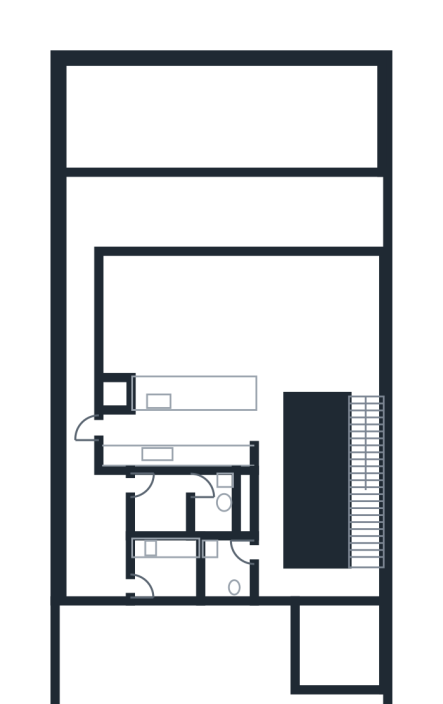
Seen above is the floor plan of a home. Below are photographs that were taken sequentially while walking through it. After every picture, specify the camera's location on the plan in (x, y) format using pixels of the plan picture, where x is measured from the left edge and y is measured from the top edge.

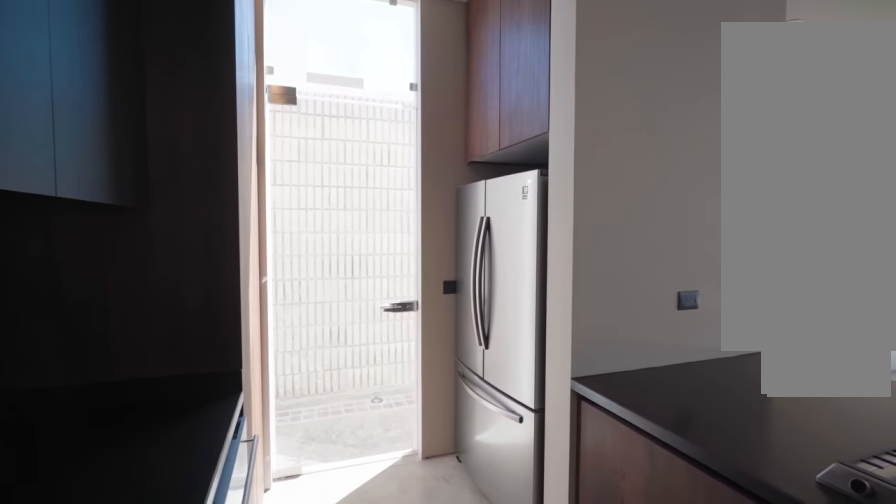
(226, 428)
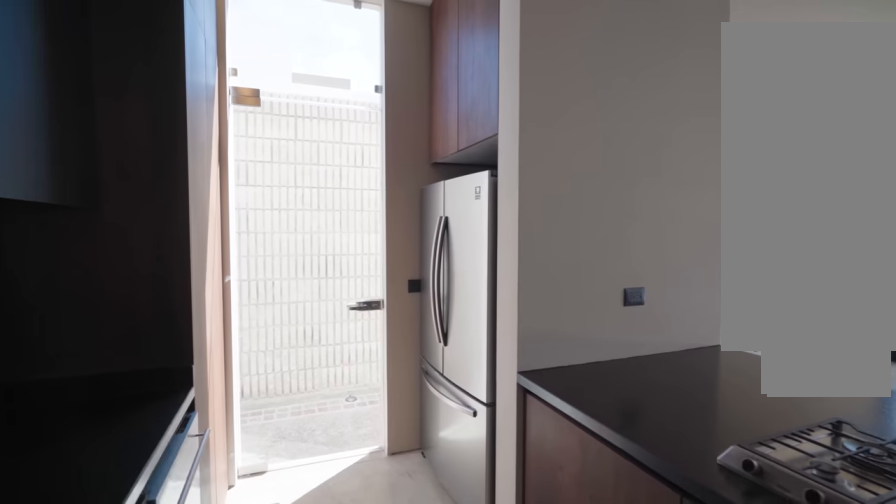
(206, 429)
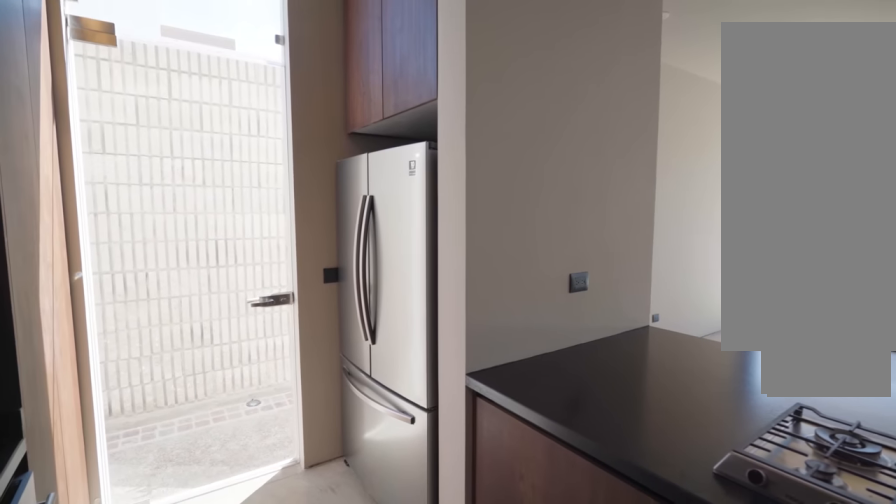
(176, 428)
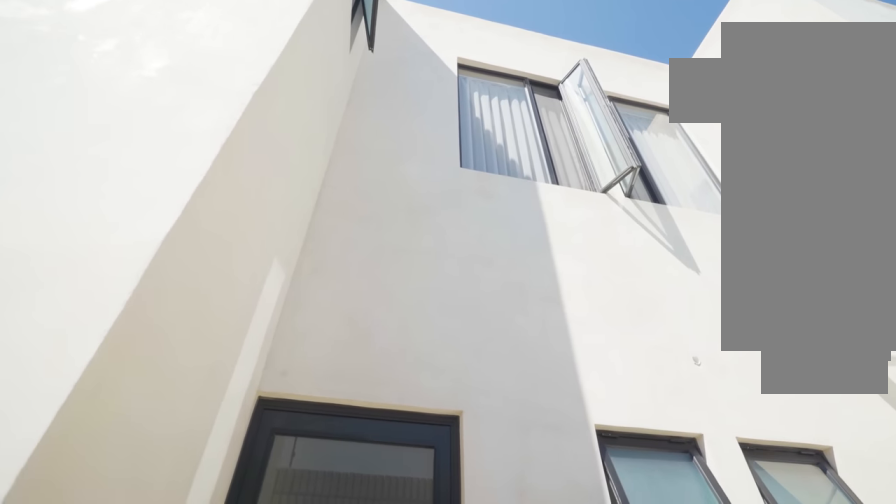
(81, 512)
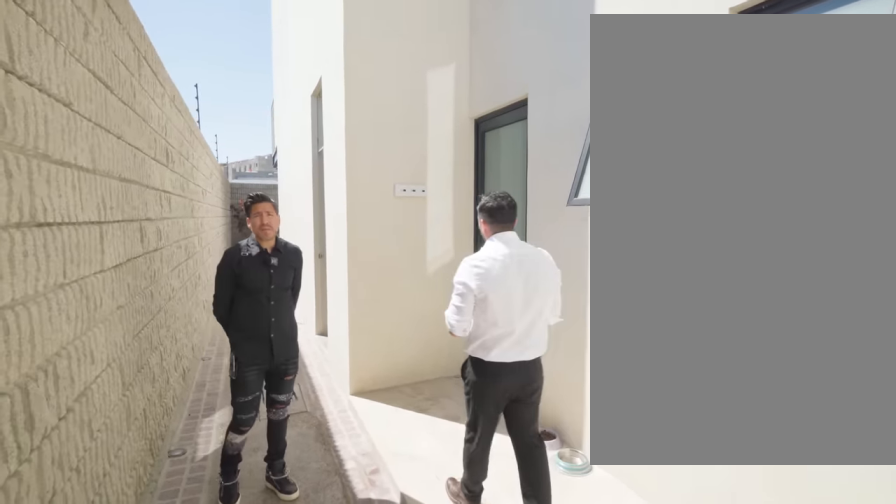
(88, 578)
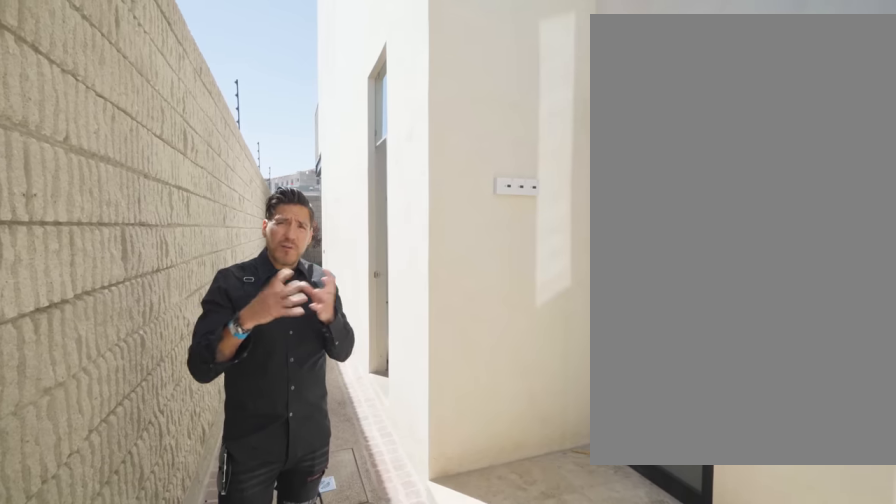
(86, 568)
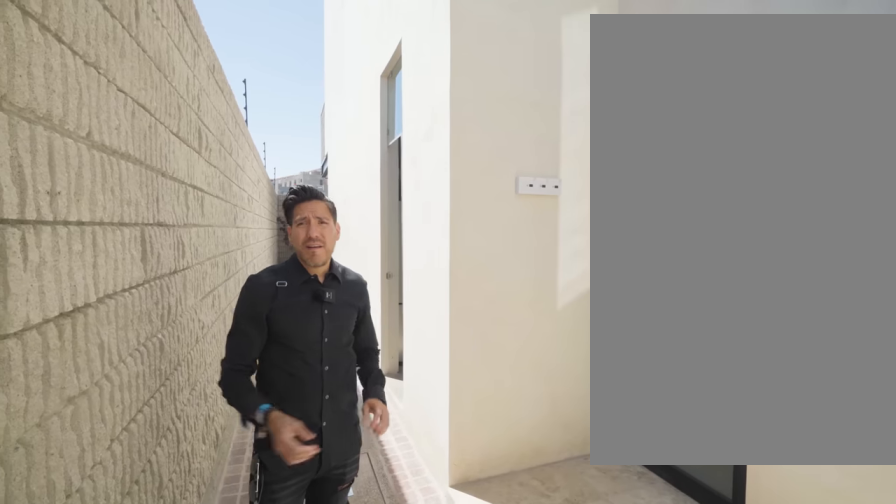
(85, 564)
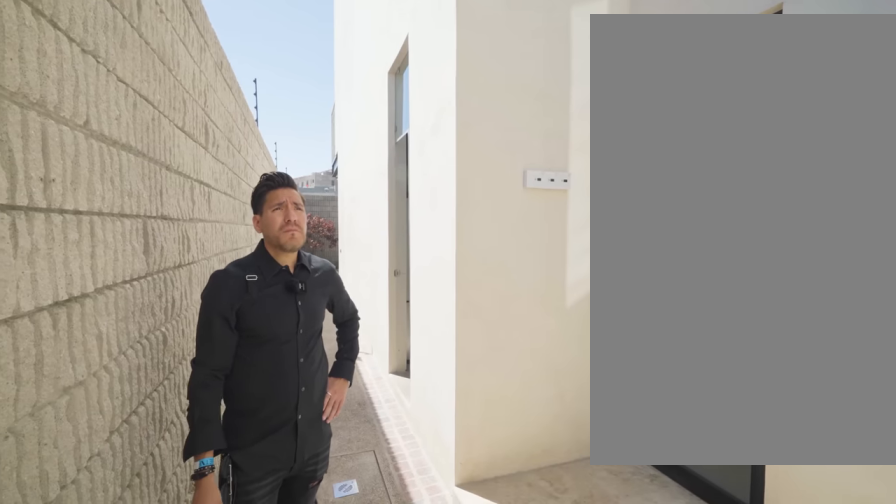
(77, 536)
